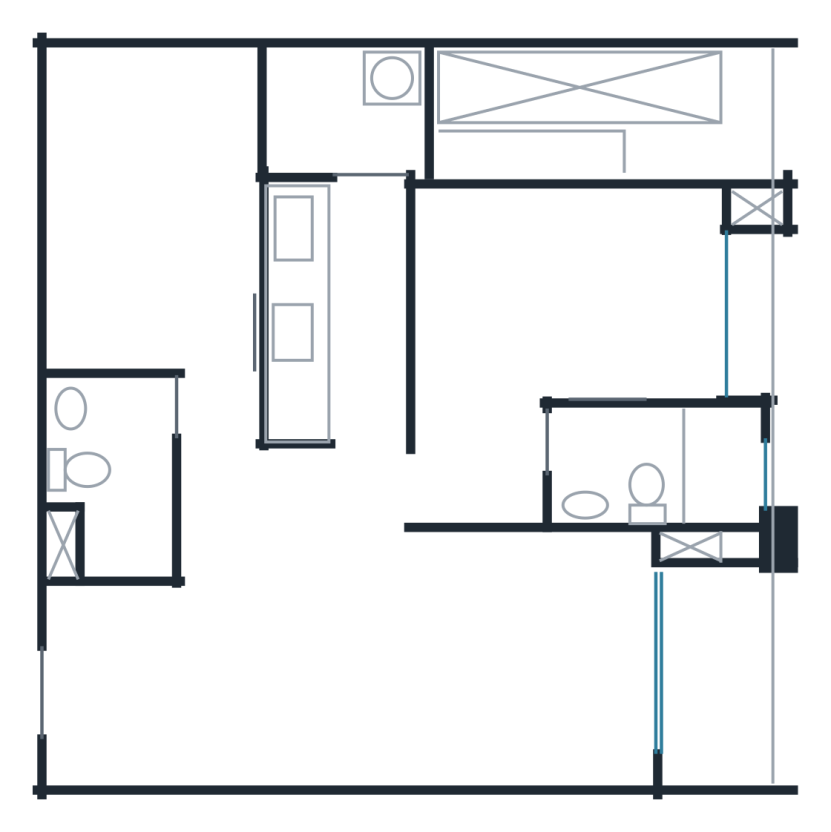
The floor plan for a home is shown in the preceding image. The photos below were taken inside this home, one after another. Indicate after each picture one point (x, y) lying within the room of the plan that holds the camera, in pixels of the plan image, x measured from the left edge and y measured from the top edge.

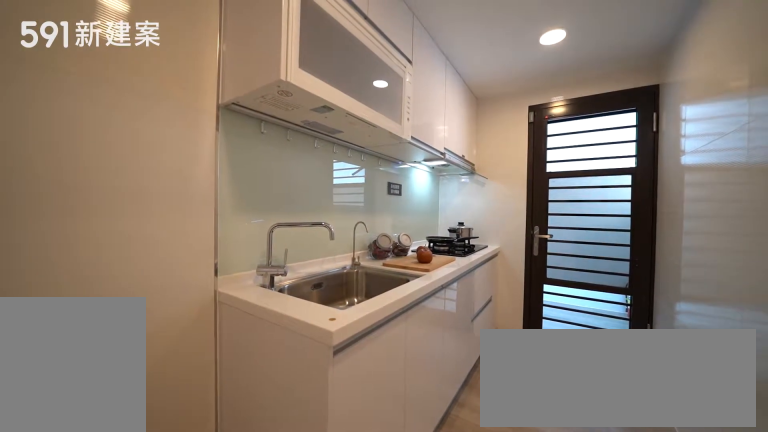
(335, 313)
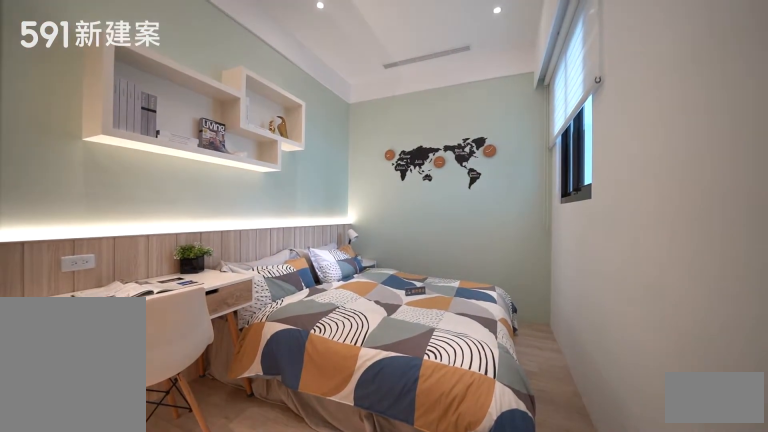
(151, 207)
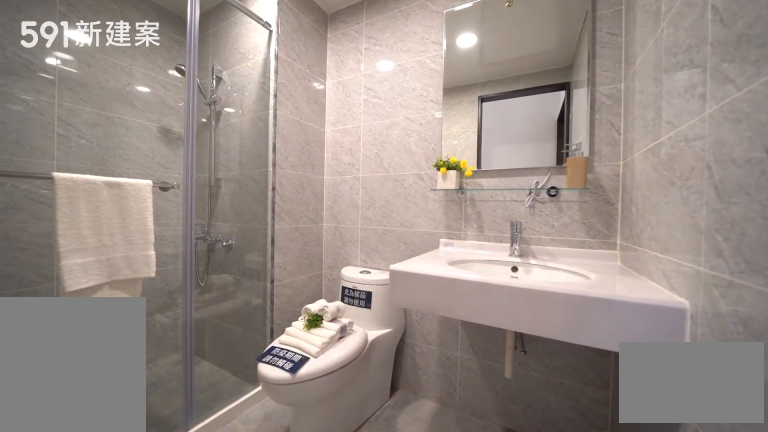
(105, 474)
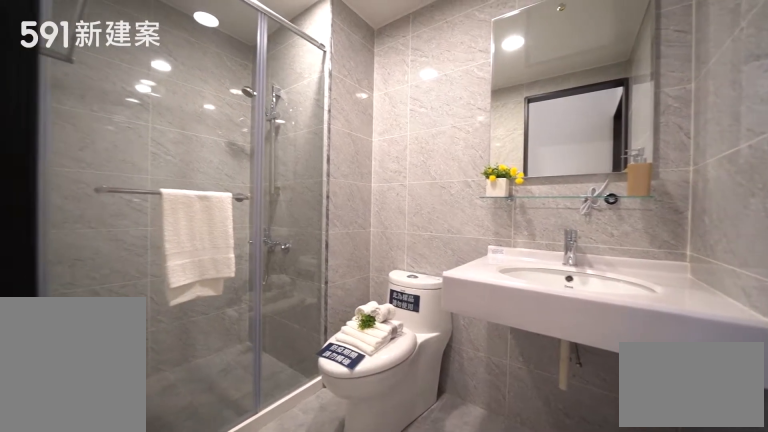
(105, 474)
